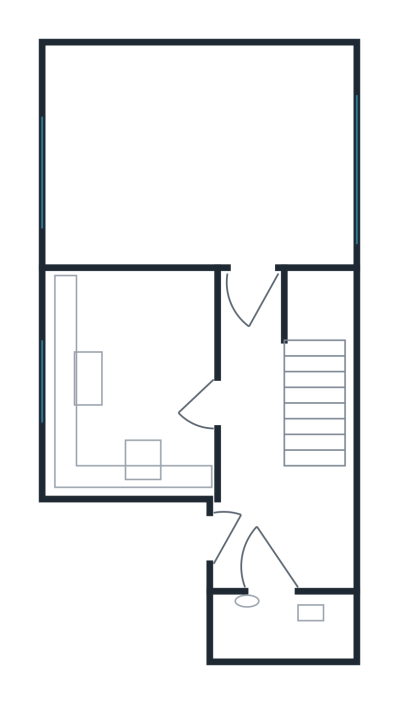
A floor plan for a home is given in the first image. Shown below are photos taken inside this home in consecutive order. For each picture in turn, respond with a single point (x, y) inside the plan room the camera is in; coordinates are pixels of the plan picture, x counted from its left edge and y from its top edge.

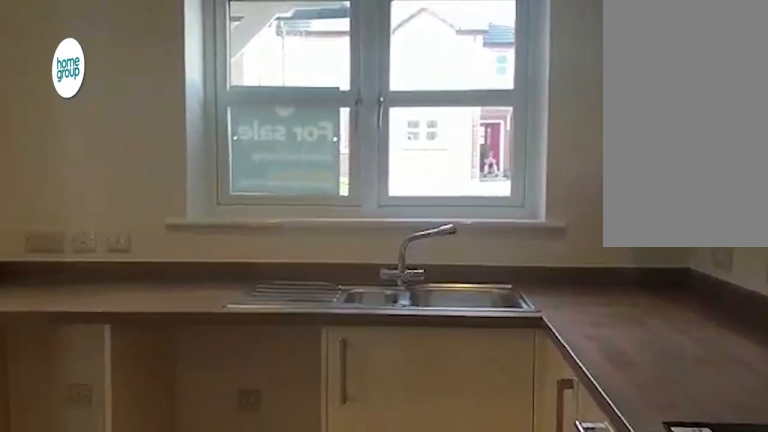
(179, 327)
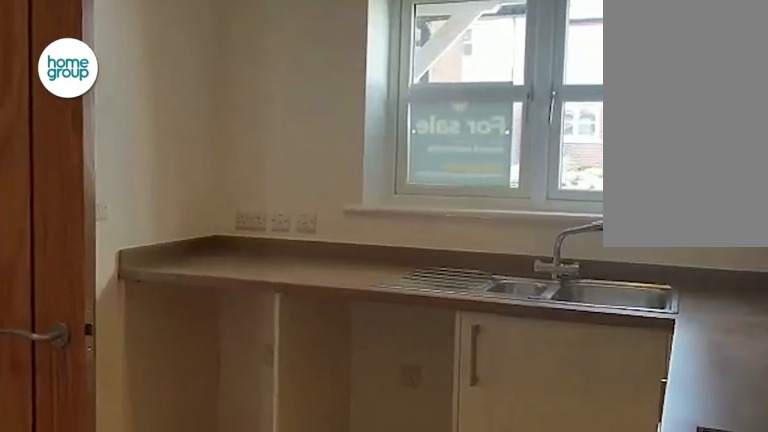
(179, 327)
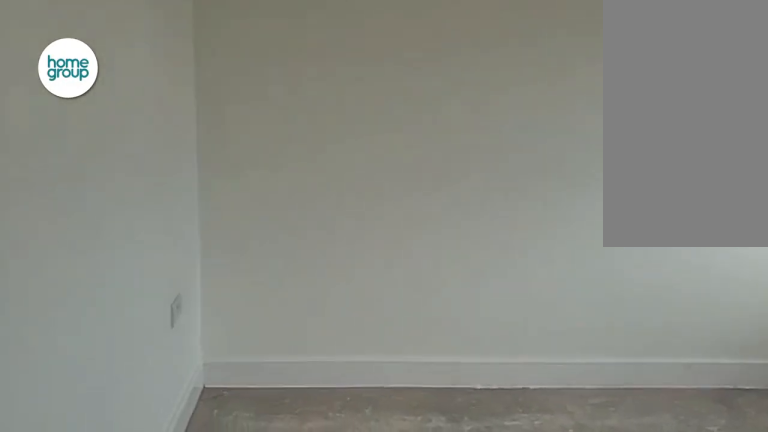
(200, 185)
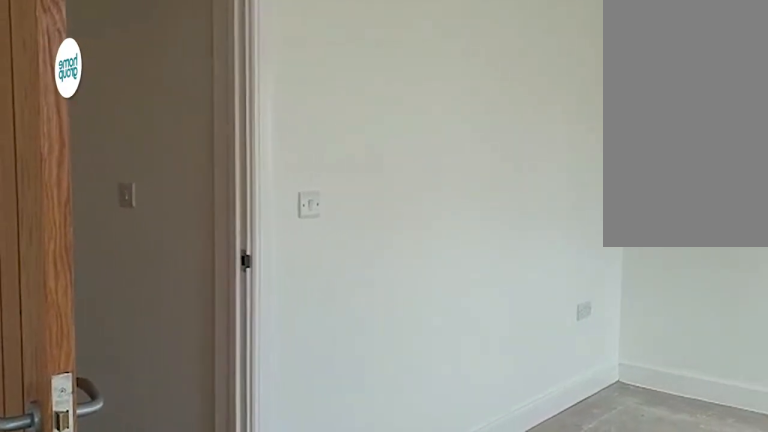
(200, 185)
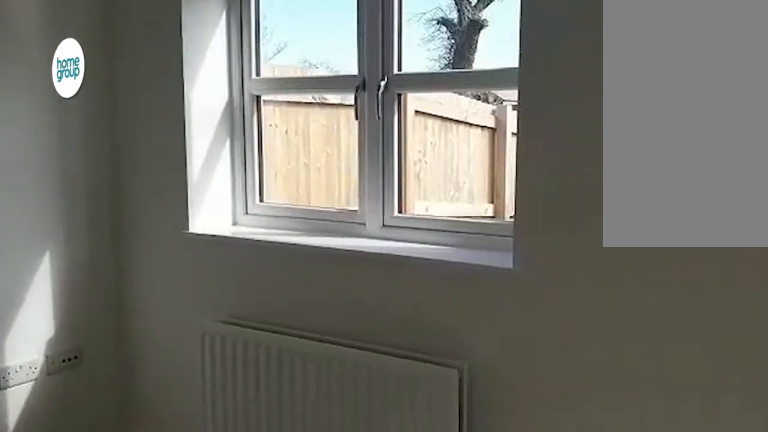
(137, 241)
